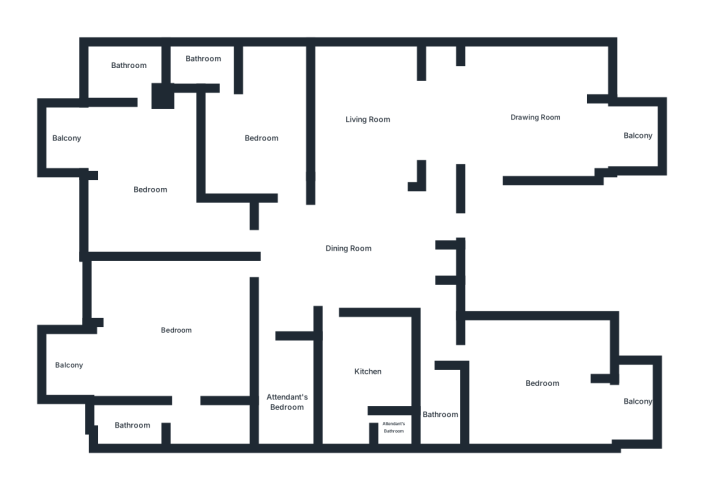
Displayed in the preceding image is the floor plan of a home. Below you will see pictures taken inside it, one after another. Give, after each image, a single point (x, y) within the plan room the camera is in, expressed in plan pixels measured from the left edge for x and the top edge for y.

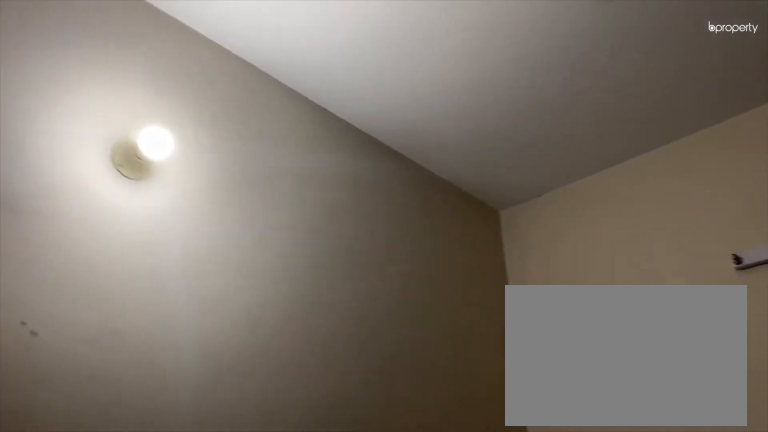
(264, 139)
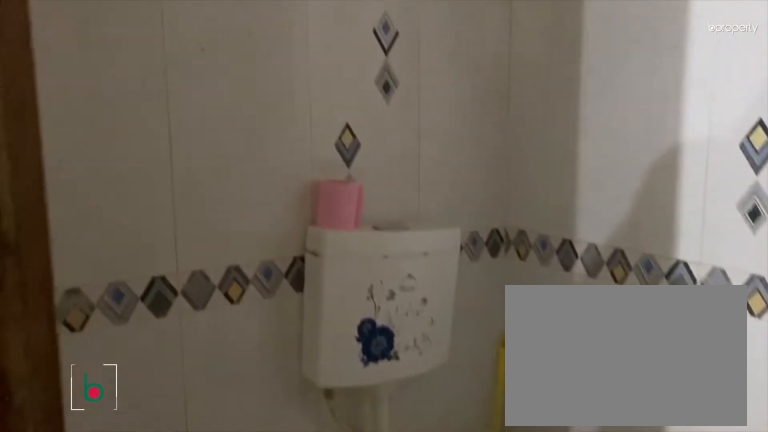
(204, 60)
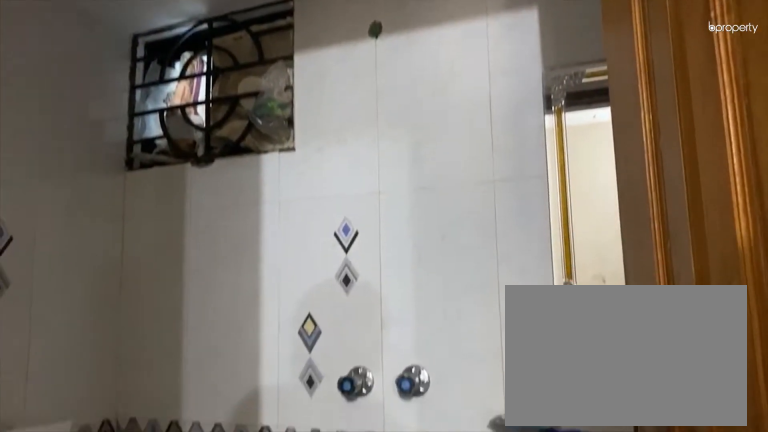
(204, 60)
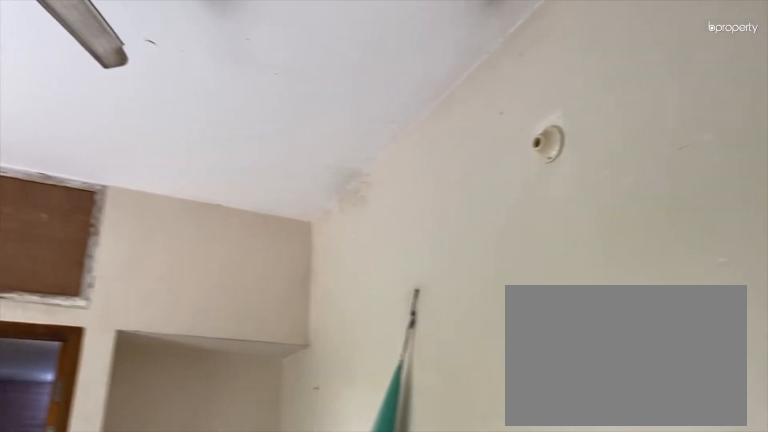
(150, 189)
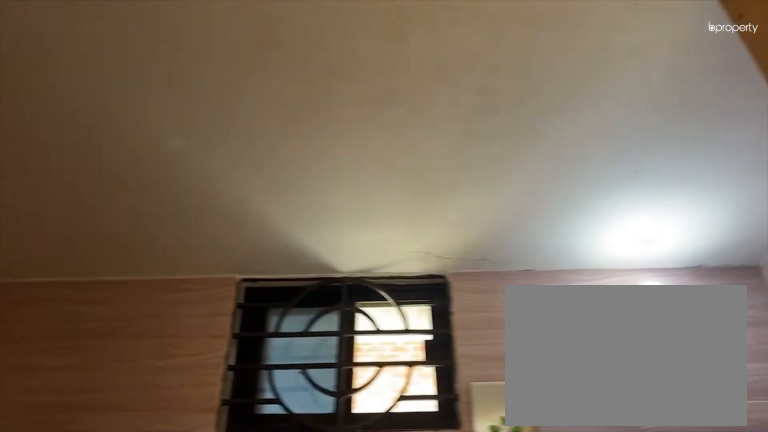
(126, 65)
